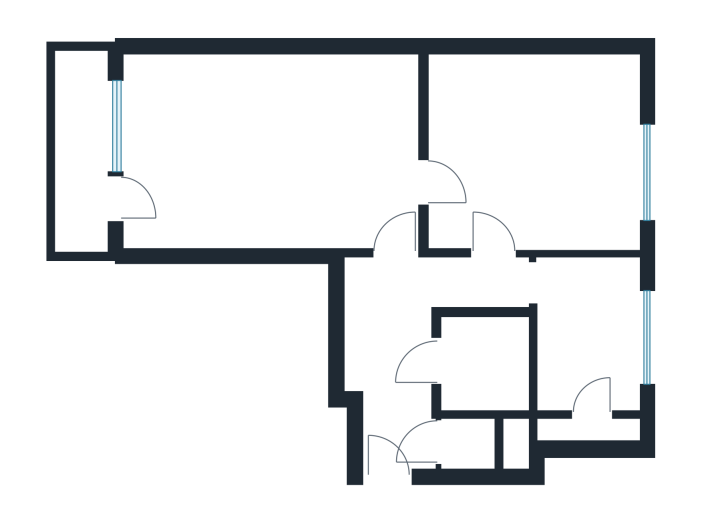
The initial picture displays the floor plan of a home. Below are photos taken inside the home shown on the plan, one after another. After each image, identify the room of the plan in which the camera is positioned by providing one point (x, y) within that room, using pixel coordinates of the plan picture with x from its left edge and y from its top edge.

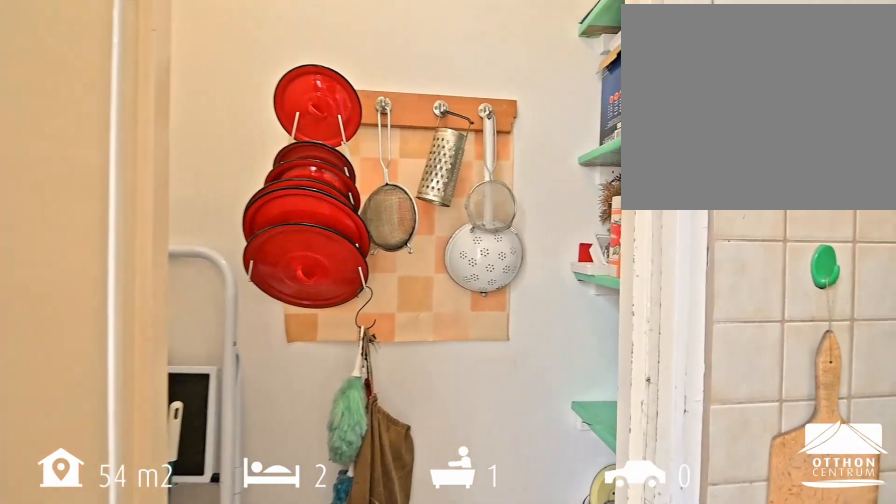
(587, 344)
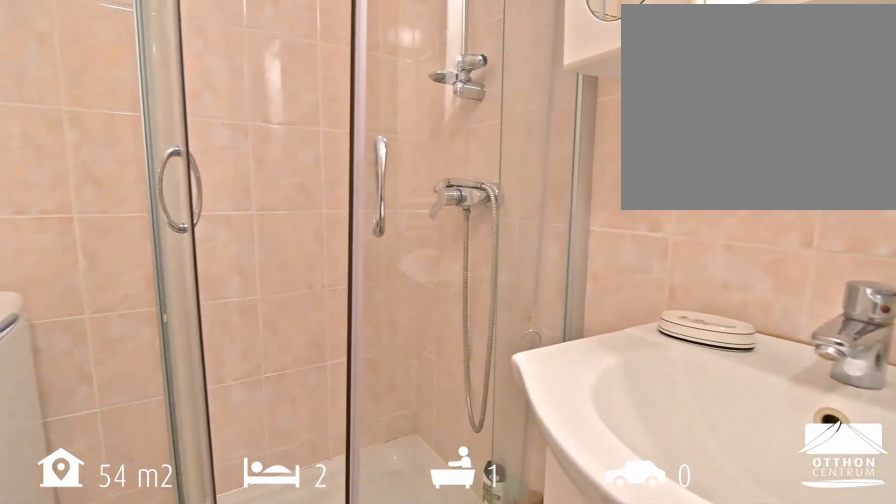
(487, 363)
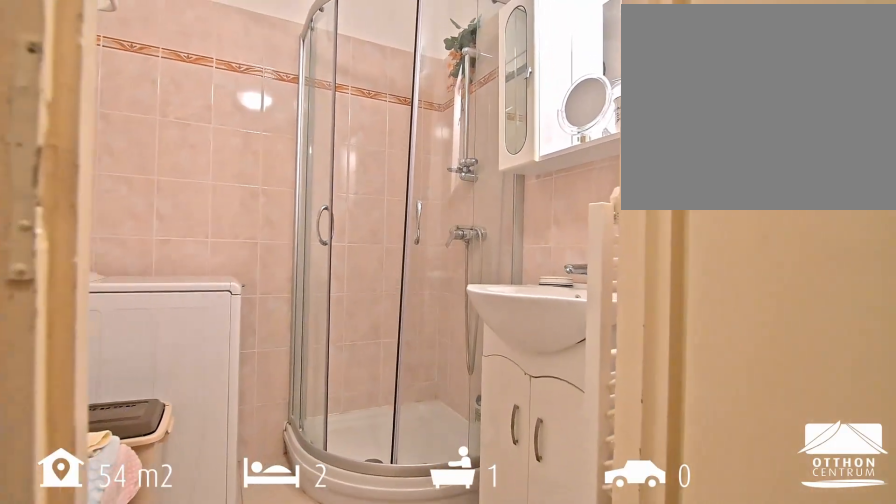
(486, 363)
